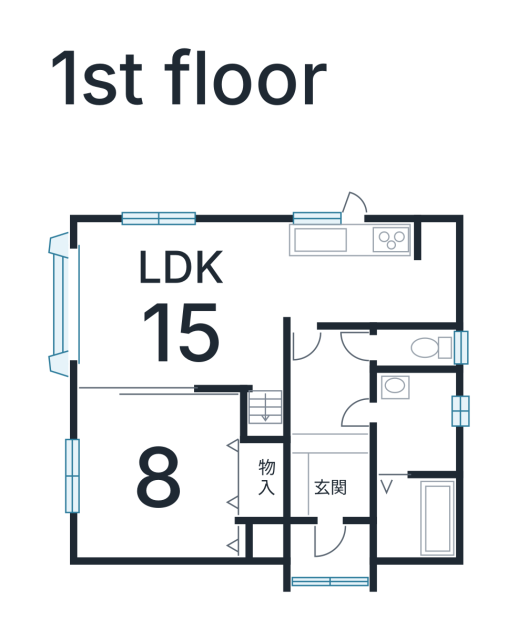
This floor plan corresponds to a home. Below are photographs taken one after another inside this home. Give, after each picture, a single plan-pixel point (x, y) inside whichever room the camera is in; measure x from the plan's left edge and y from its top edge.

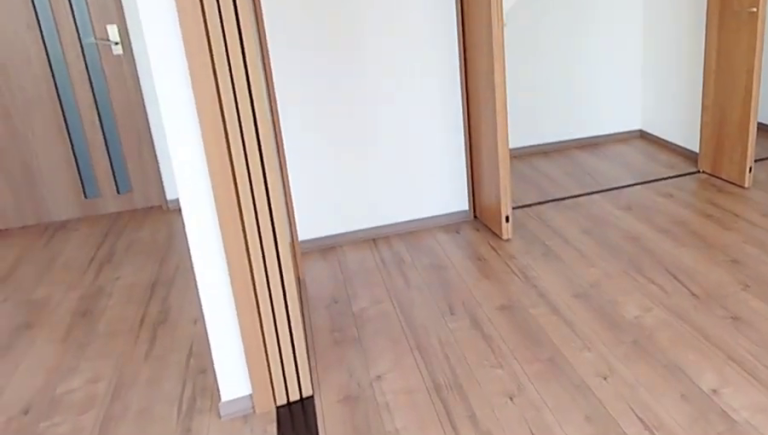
(157, 475)
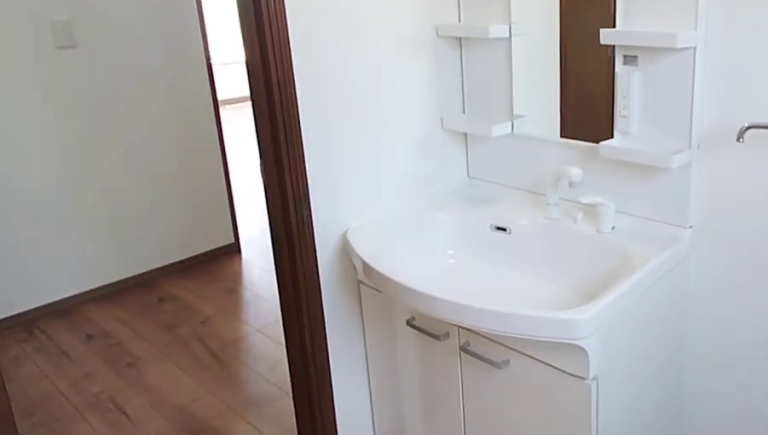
(414, 415)
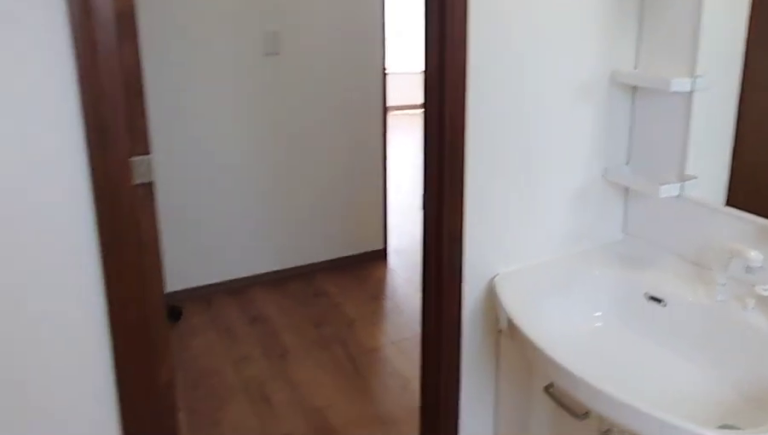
(414, 415)
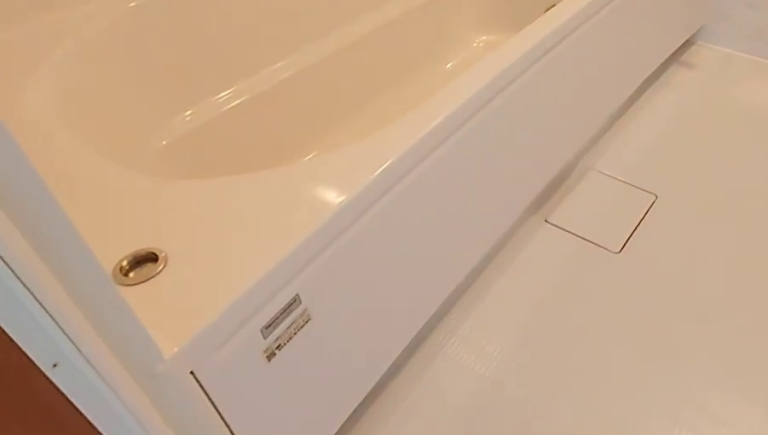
(416, 522)
